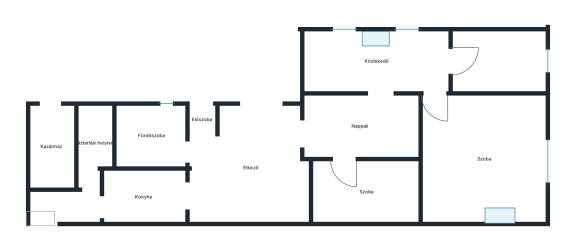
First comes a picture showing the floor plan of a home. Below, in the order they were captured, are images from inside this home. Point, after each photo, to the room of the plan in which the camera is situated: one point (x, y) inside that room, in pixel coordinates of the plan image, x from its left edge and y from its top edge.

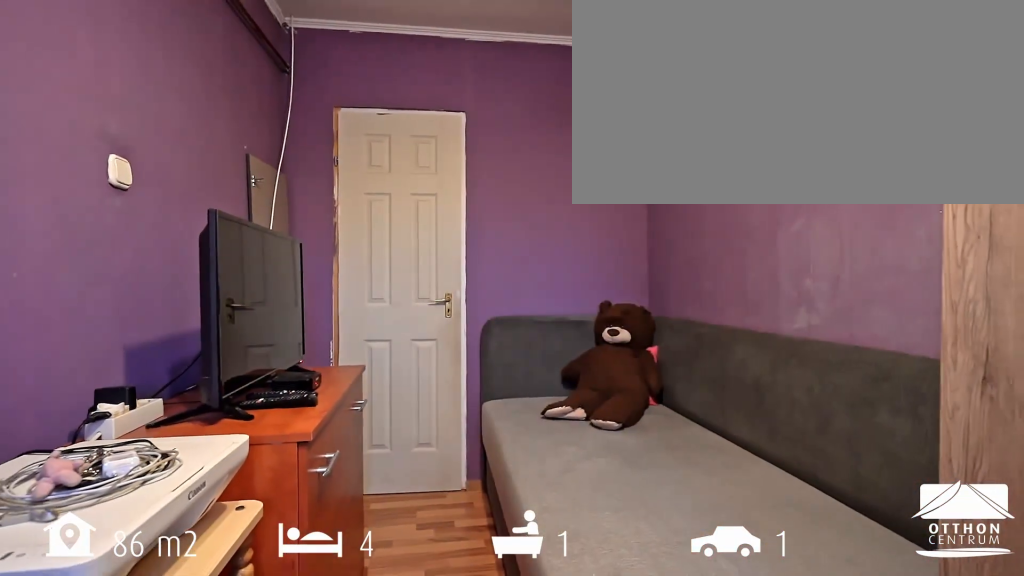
(499, 61)
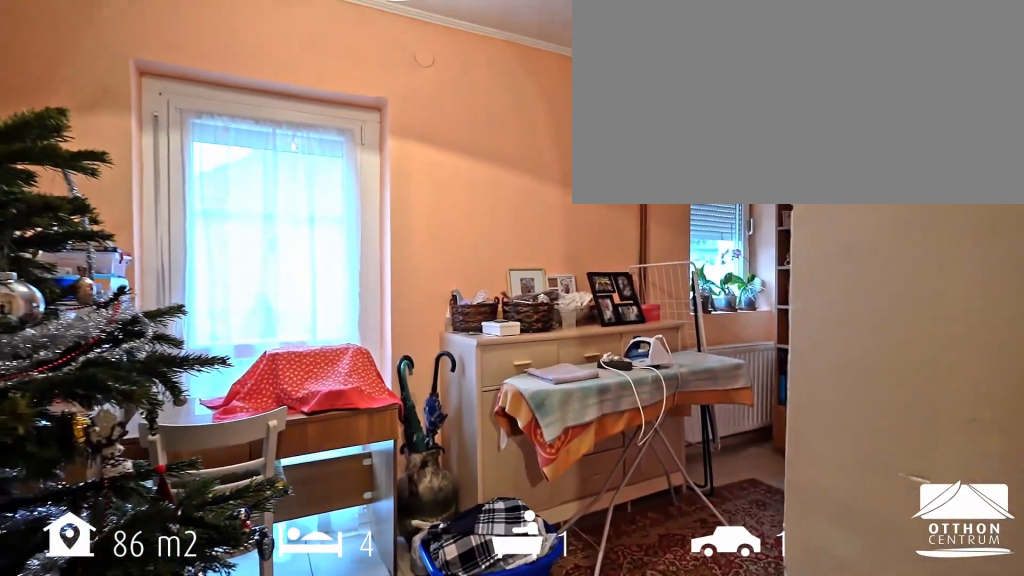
(379, 61)
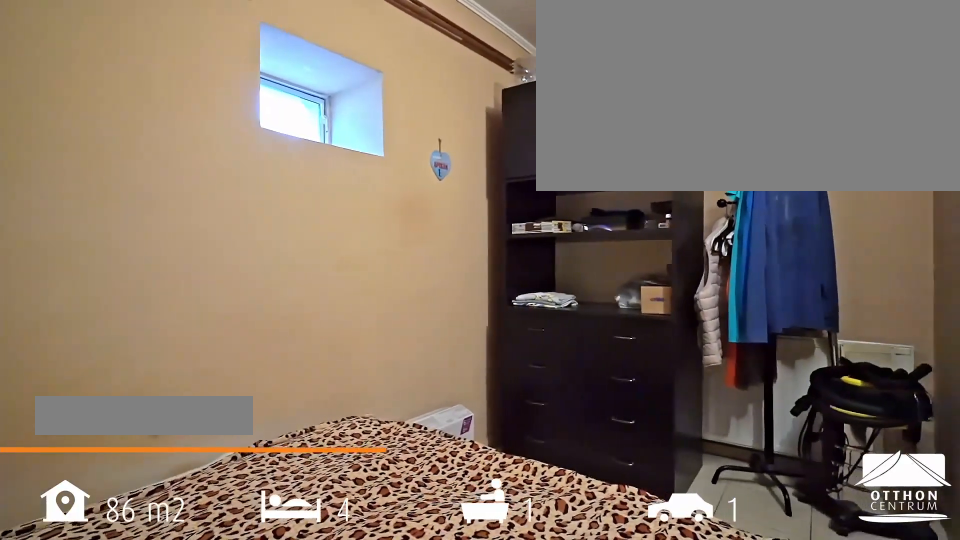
(358, 191)
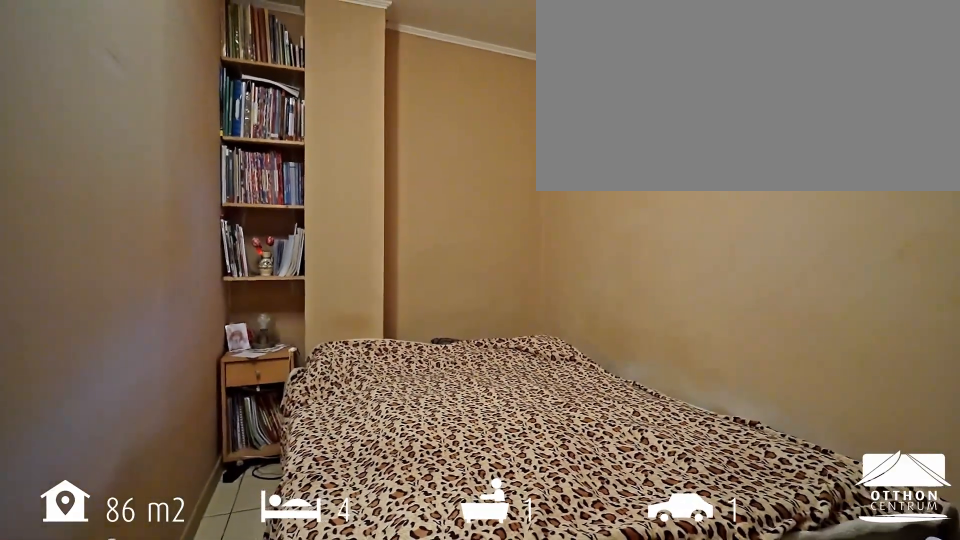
(358, 191)
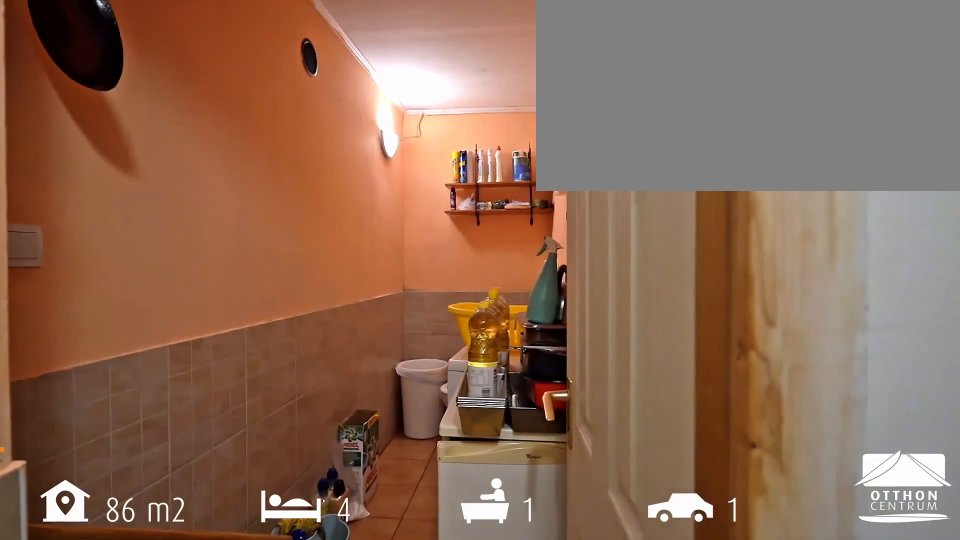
(64, 206)
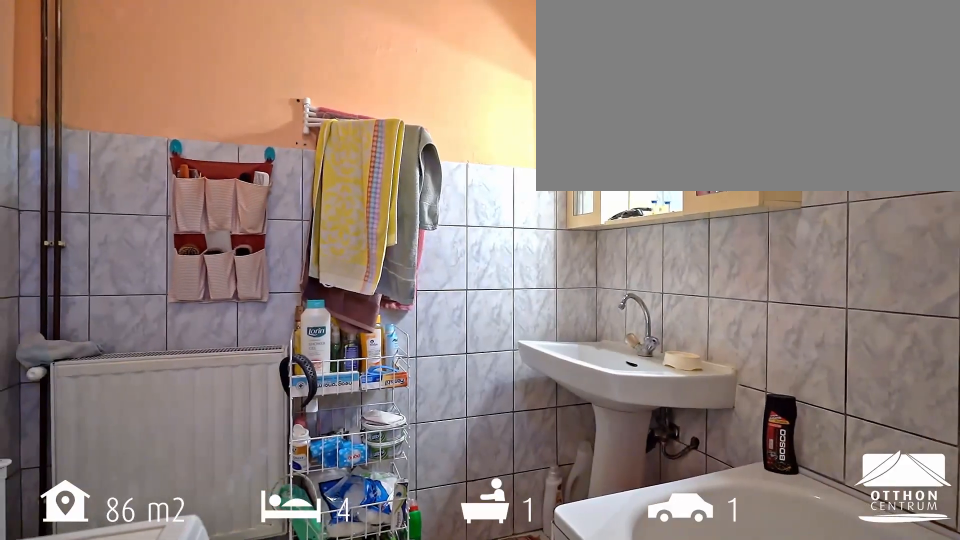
(147, 133)
